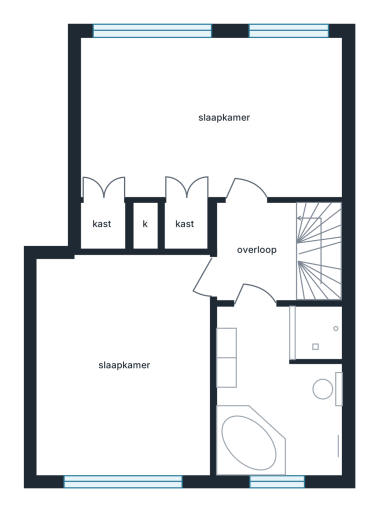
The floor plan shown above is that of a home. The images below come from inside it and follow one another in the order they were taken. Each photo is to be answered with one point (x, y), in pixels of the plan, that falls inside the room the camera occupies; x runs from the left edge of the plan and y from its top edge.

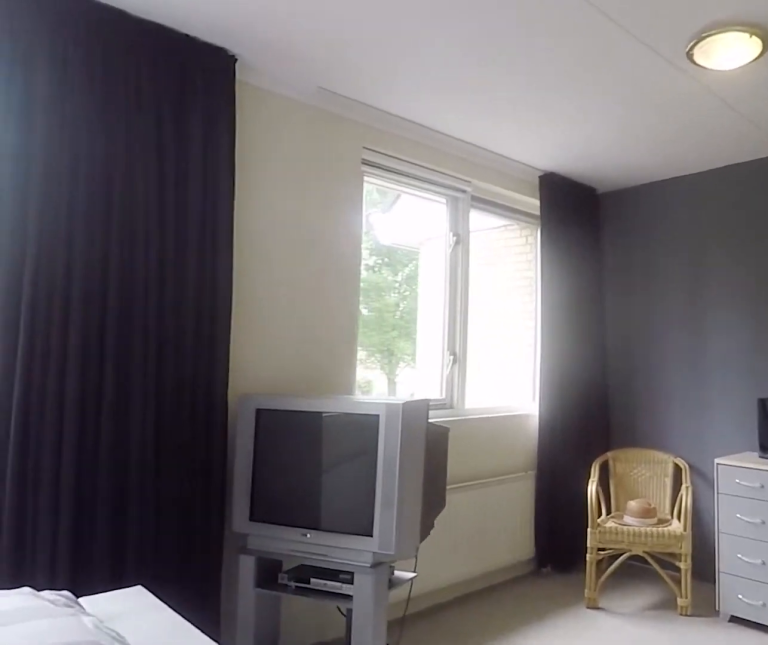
(212, 117)
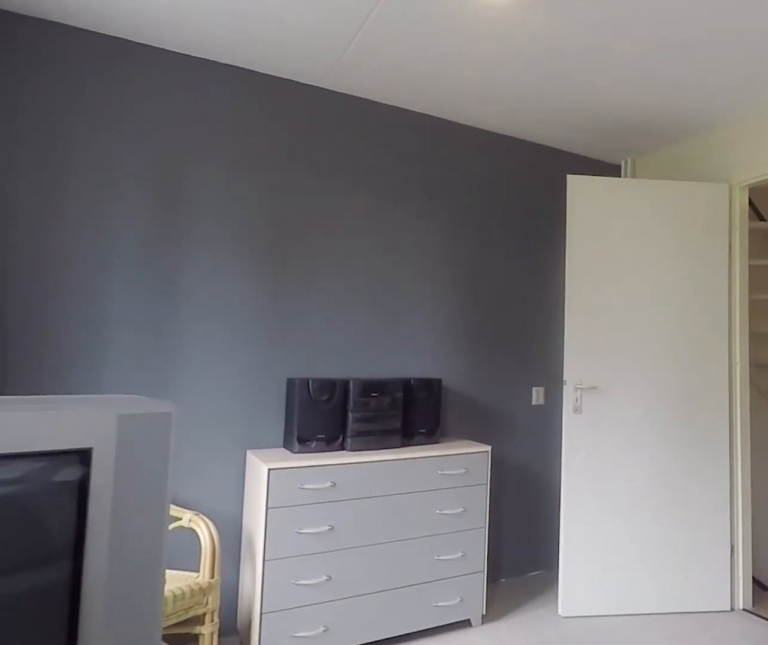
(212, 117)
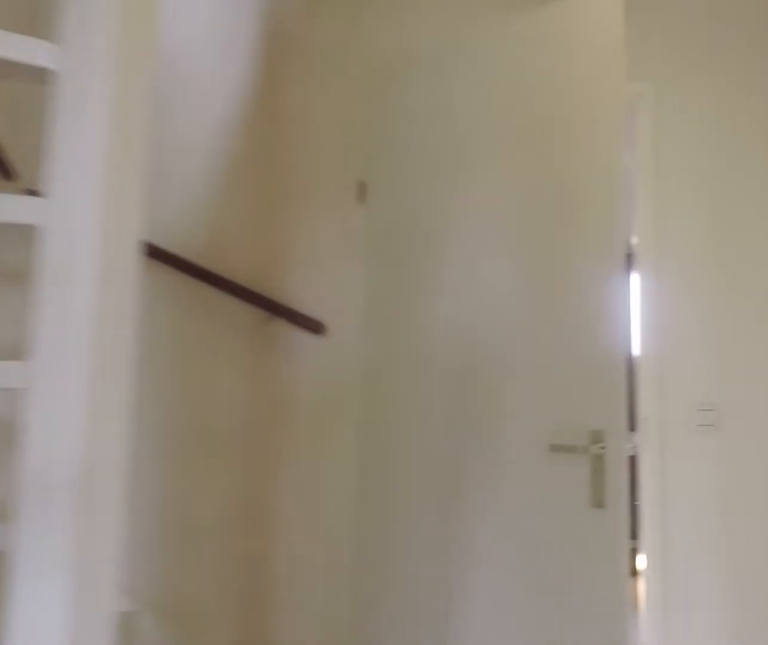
(257, 253)
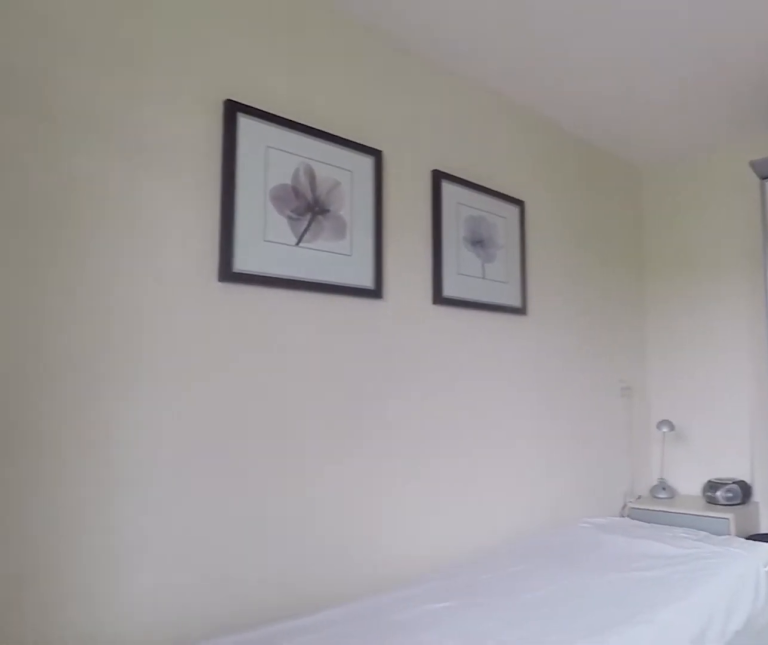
(124, 367)
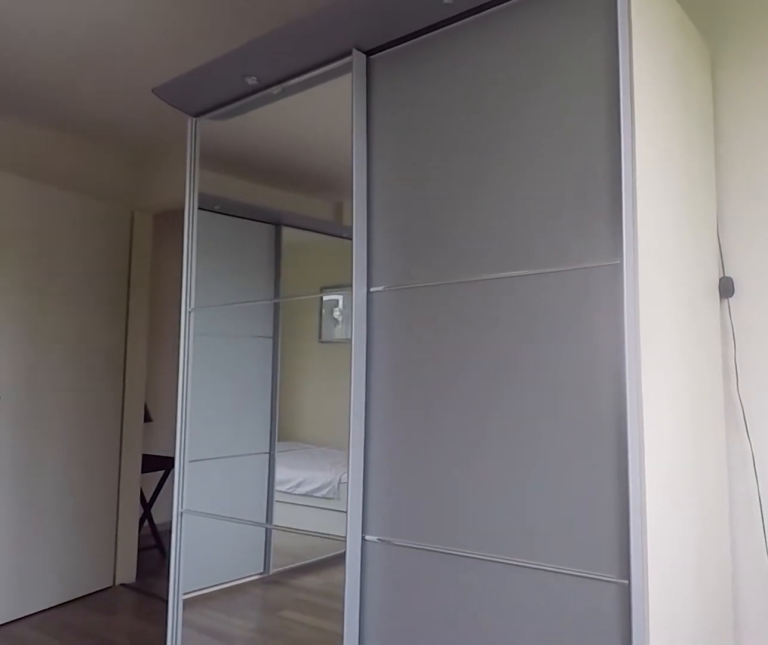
(124, 367)
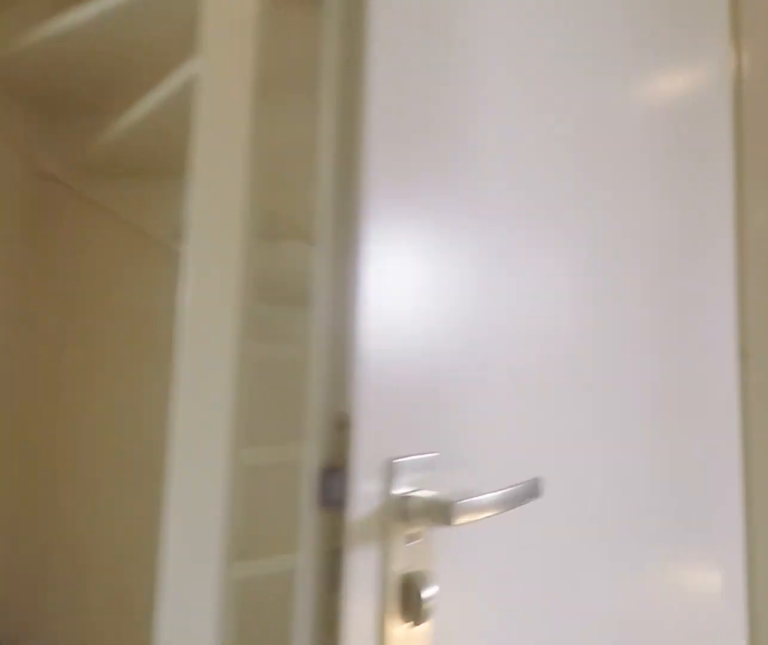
(256, 253)
